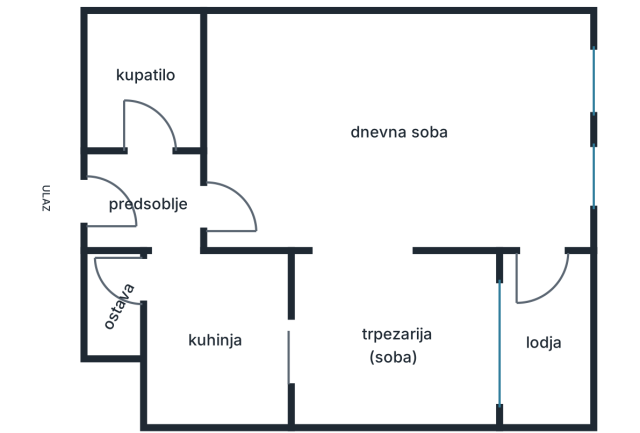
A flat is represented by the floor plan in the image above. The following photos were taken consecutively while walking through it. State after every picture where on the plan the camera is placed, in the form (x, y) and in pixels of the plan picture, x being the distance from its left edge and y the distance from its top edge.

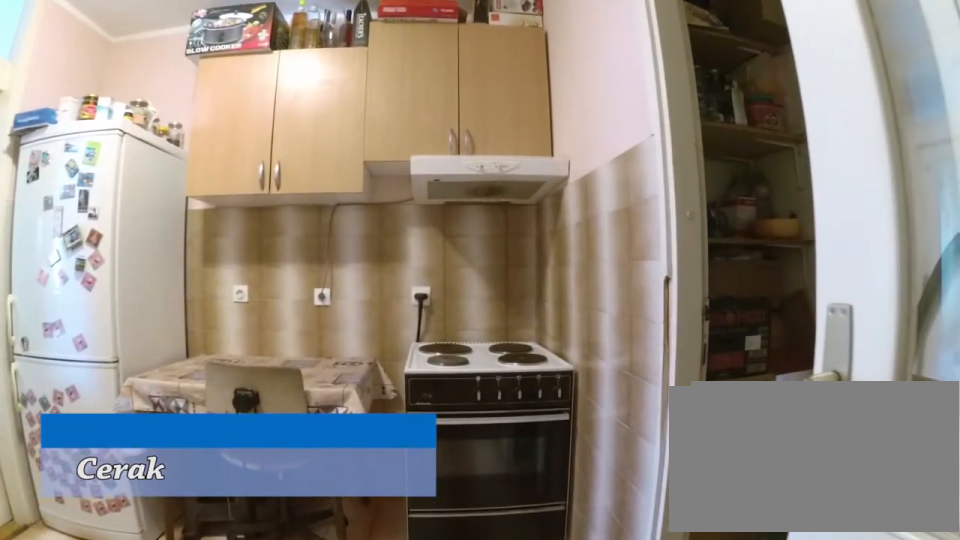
(173, 254)
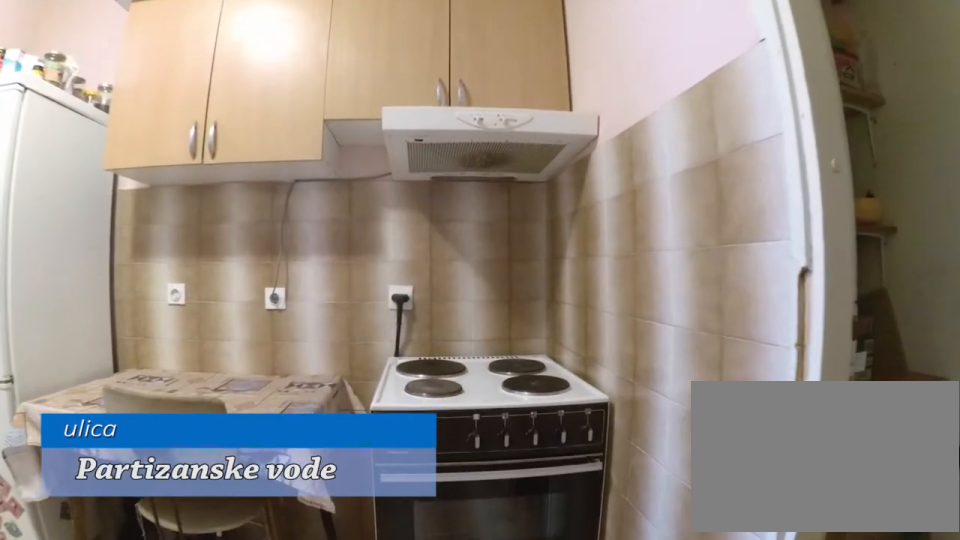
(171, 321)
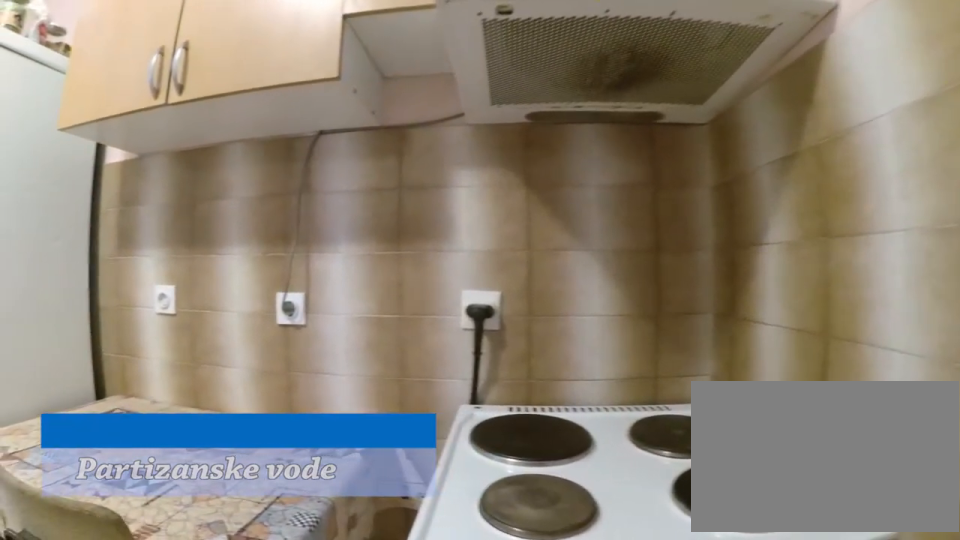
(169, 369)
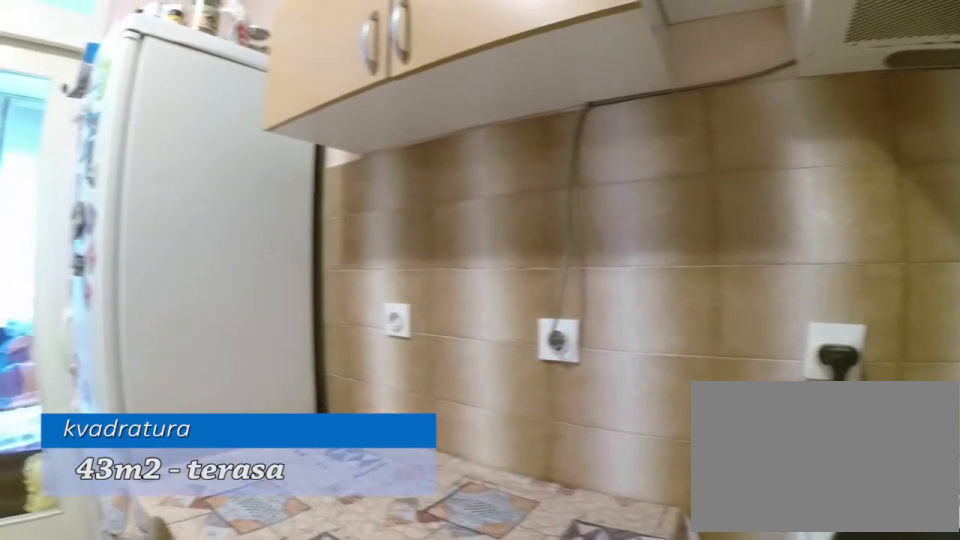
(158, 375)
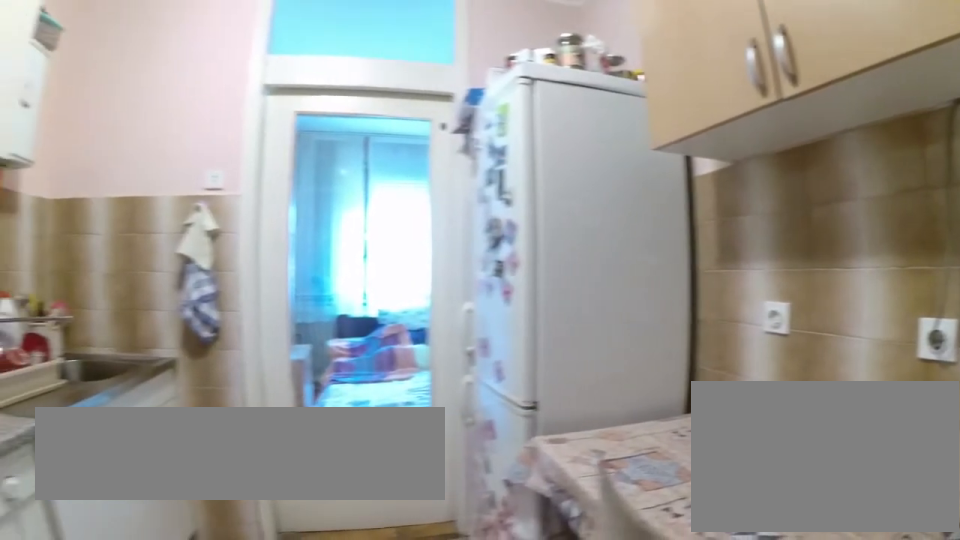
(153, 384)
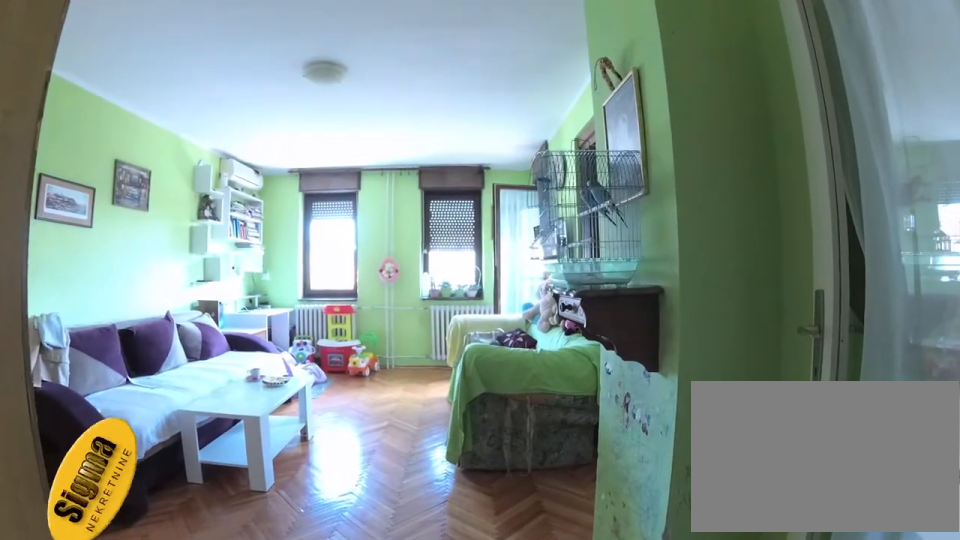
(217, 199)
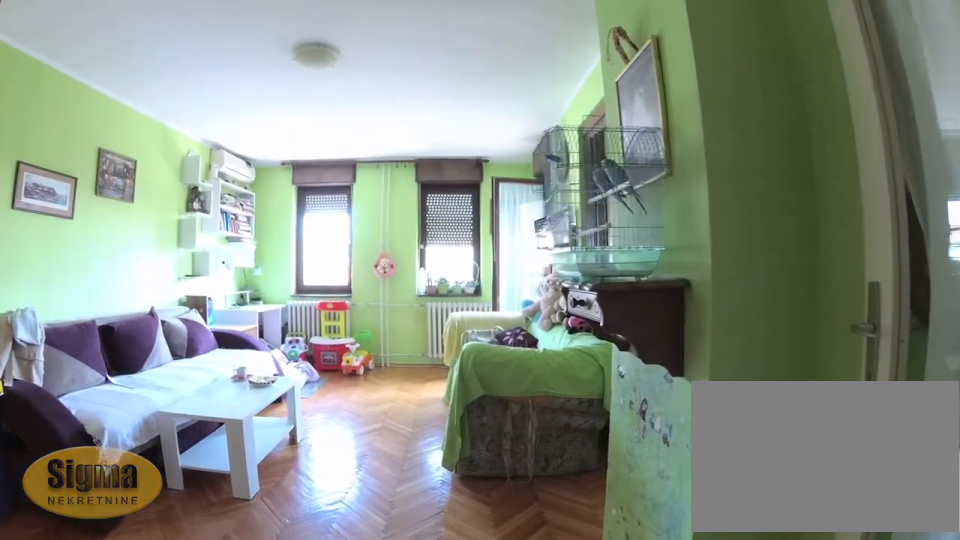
(221, 199)
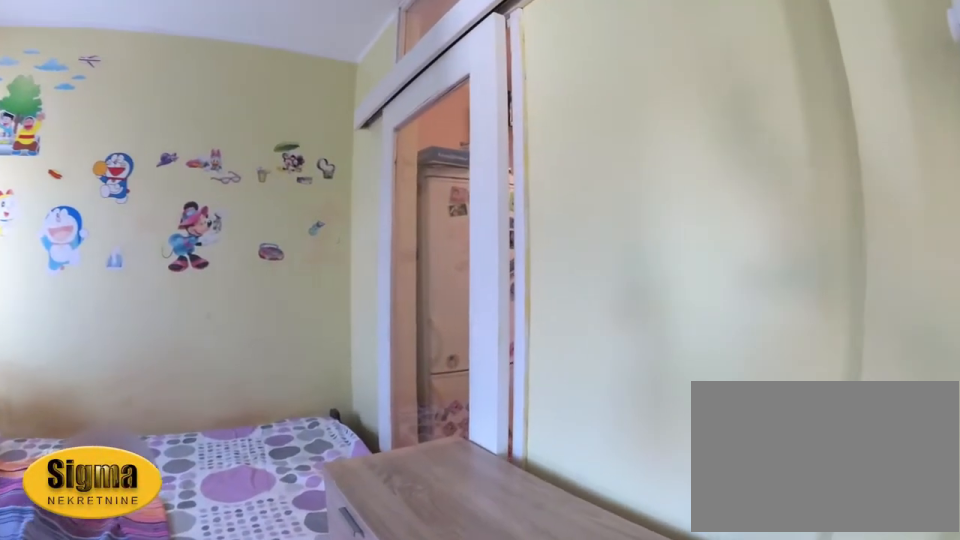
(360, 251)
